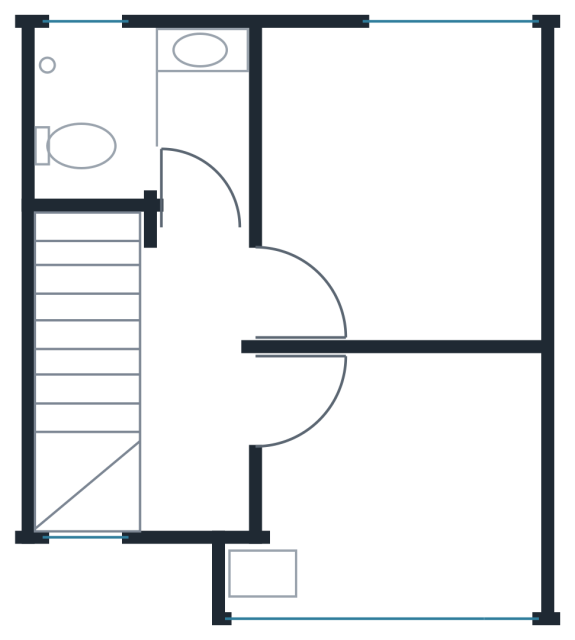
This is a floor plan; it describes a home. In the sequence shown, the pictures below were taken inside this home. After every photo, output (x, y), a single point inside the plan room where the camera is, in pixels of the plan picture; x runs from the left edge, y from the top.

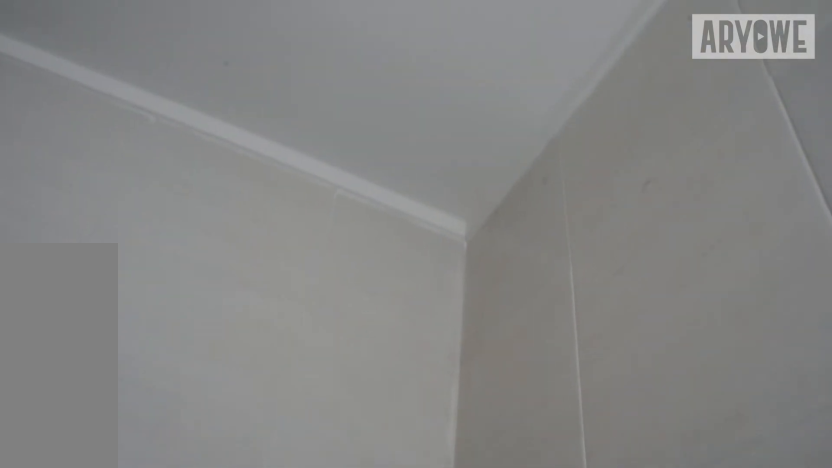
(148, 120)
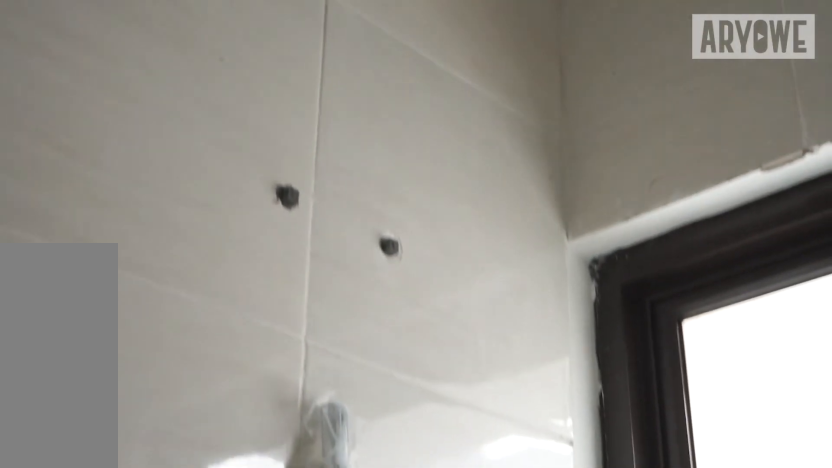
(148, 120)
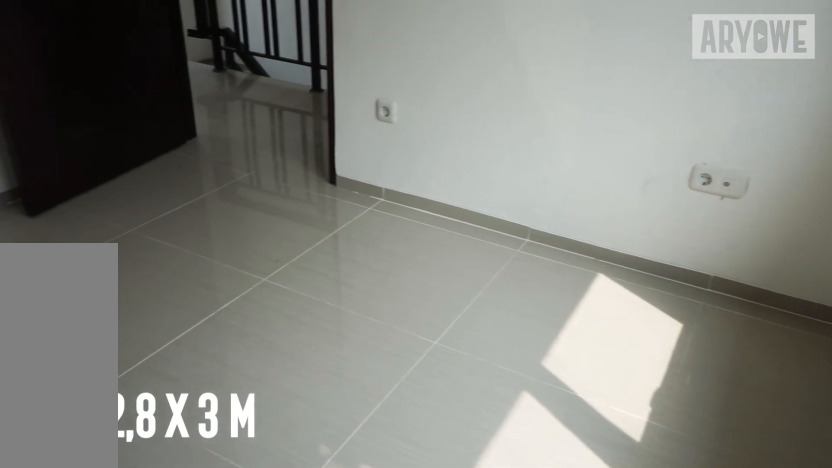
(398, 183)
